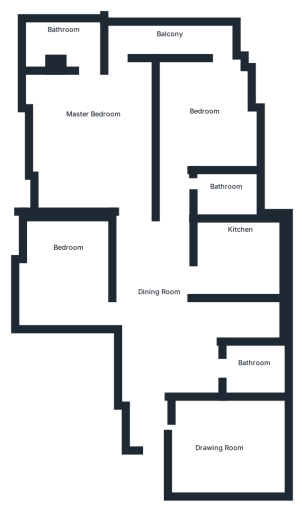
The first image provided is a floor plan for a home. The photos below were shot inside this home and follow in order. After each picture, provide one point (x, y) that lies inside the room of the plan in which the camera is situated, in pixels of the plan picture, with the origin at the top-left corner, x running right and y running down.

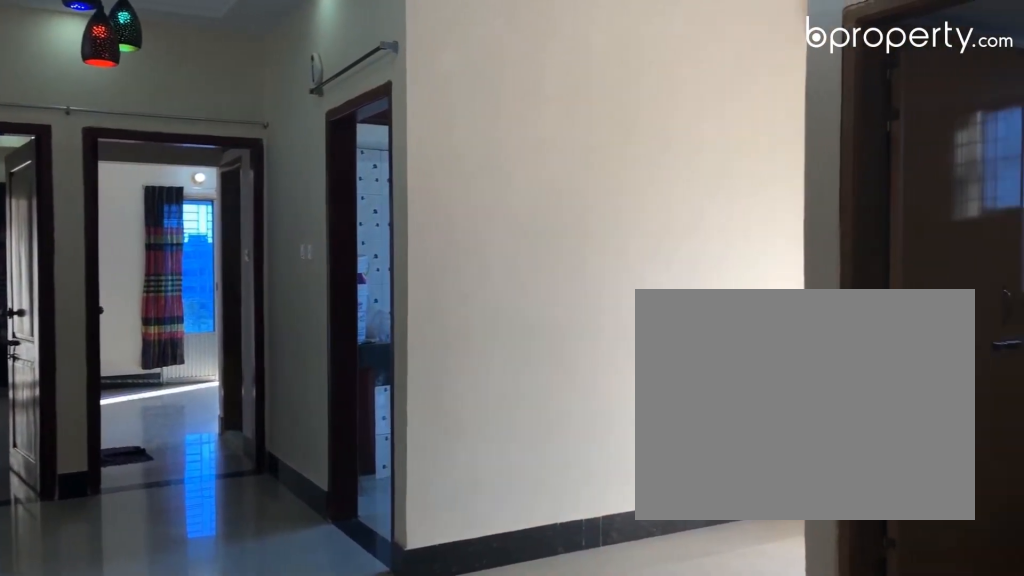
(155, 307)
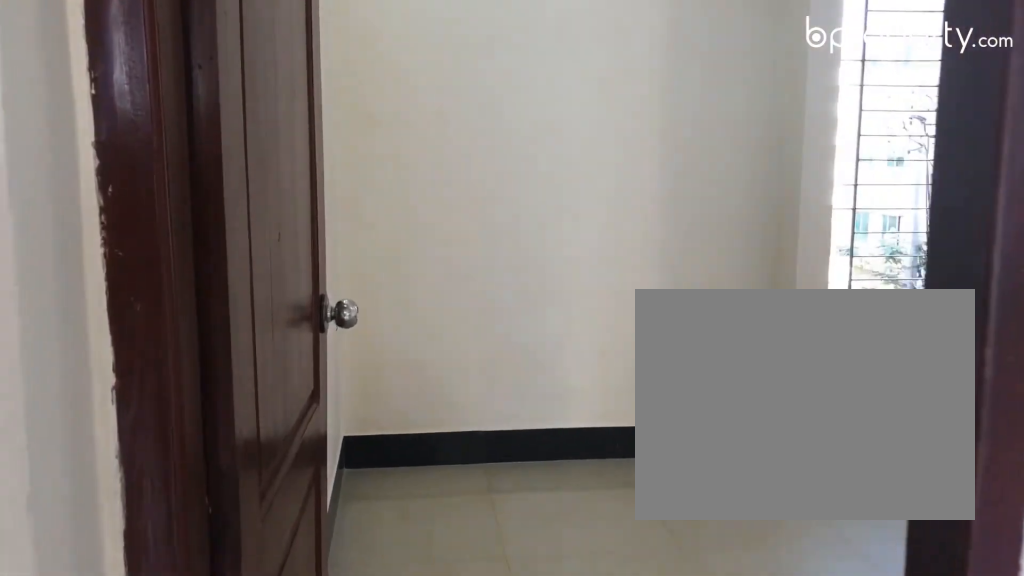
(140, 307)
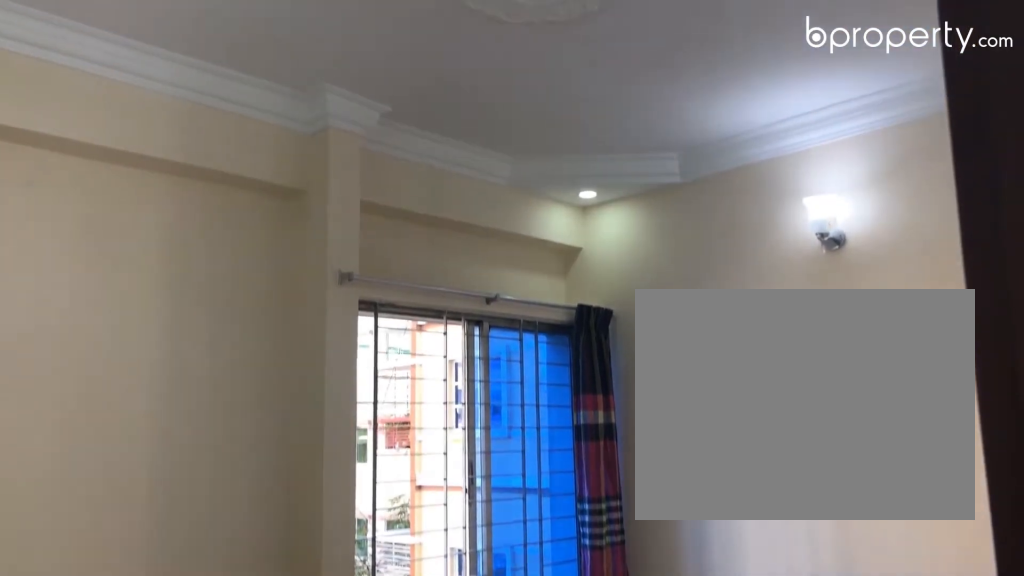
(68, 270)
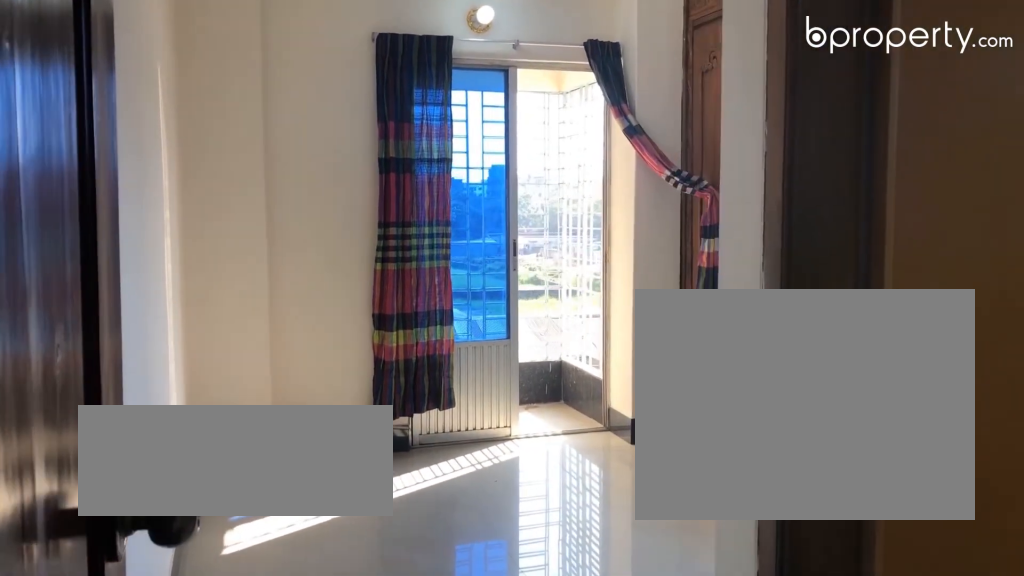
(211, 102)
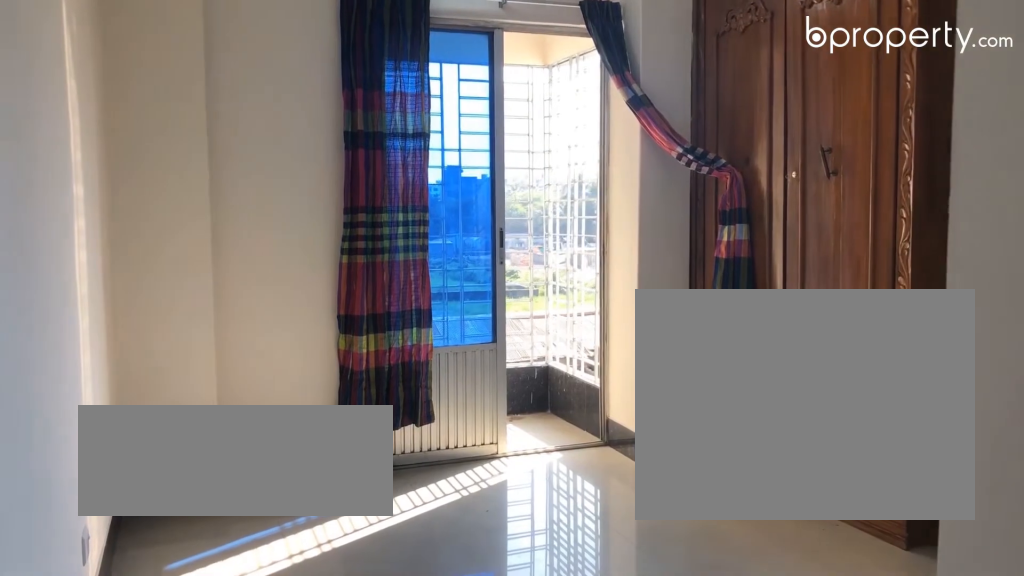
(211, 102)
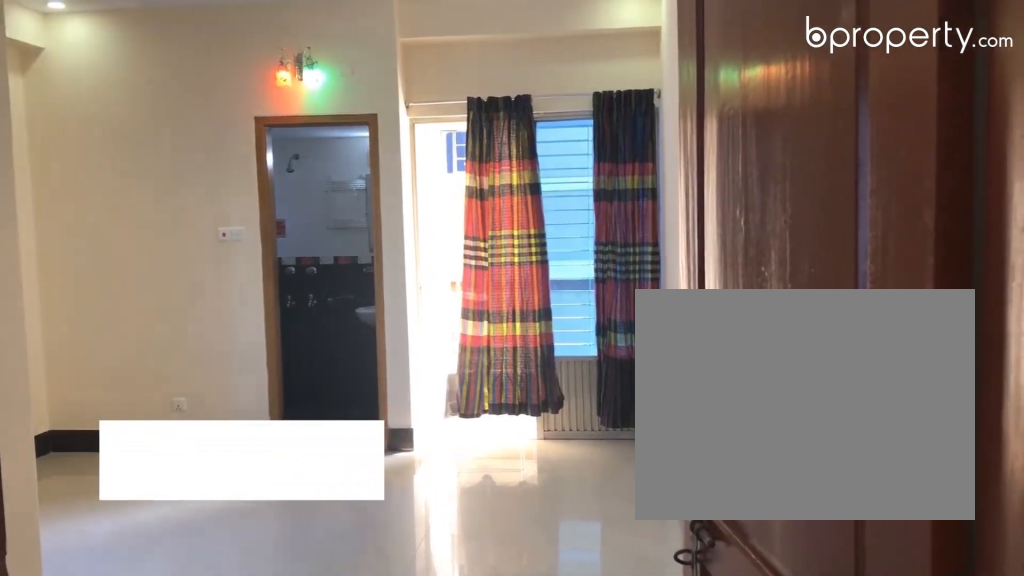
(102, 124)
